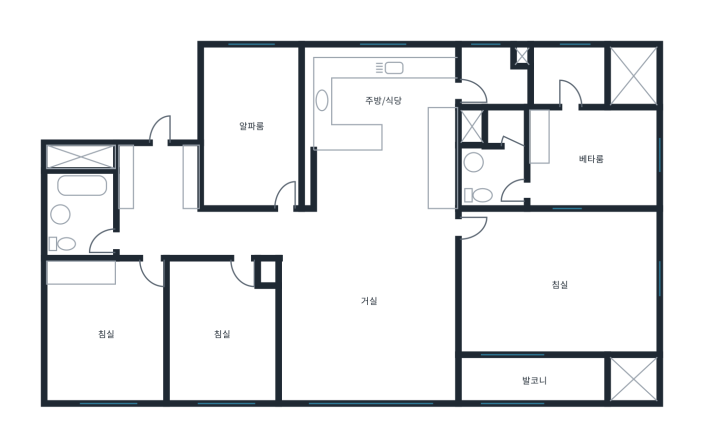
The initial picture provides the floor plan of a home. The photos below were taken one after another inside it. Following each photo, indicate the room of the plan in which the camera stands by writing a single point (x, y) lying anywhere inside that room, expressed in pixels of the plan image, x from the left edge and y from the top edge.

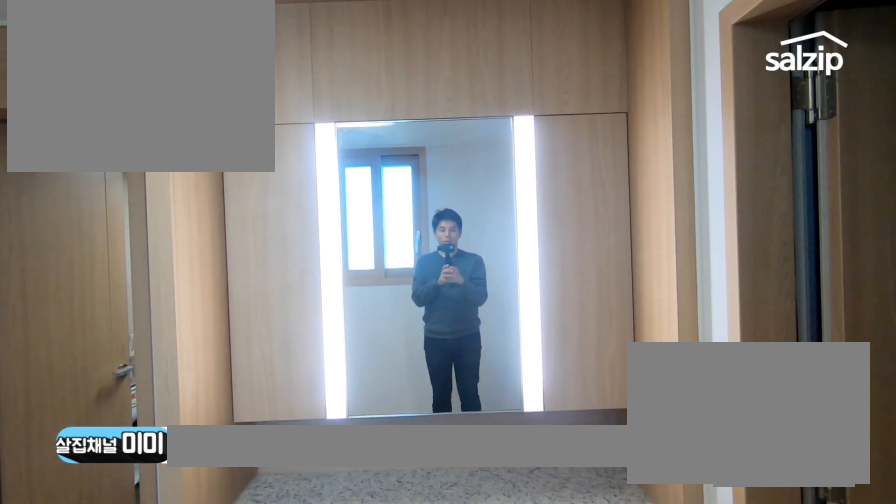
(586, 159)
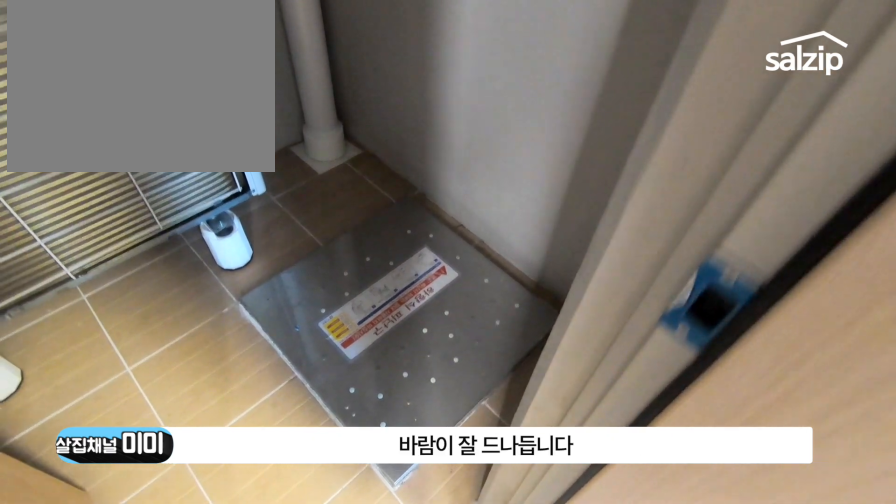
(591, 79)
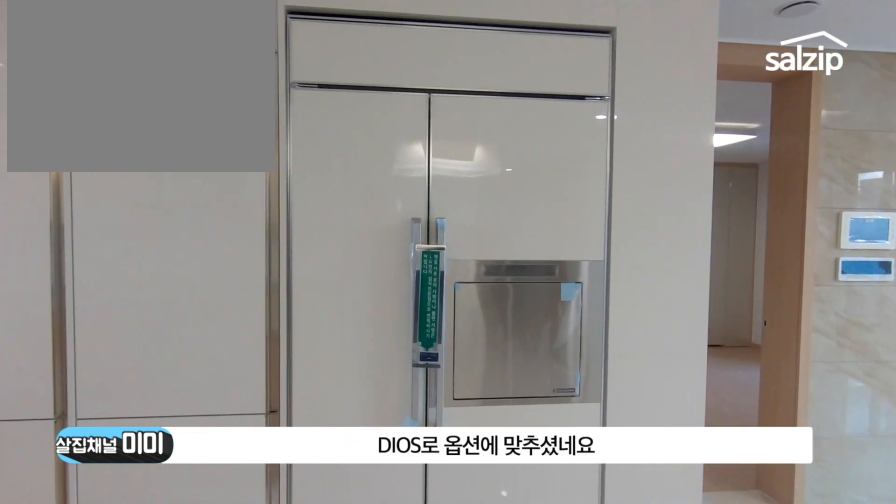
(379, 104)
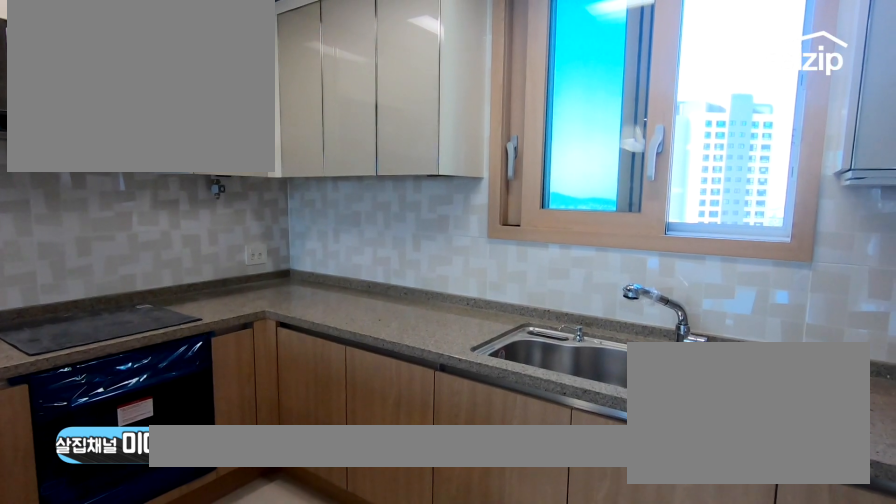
(379, 104)
